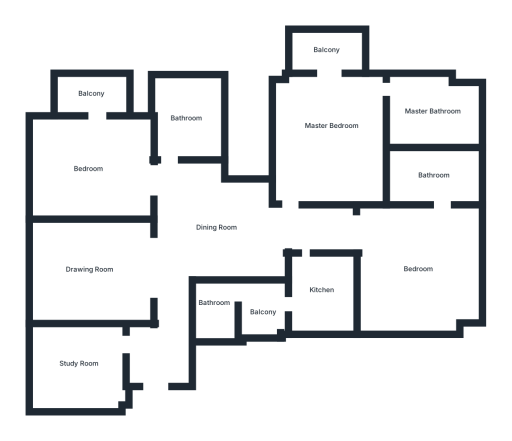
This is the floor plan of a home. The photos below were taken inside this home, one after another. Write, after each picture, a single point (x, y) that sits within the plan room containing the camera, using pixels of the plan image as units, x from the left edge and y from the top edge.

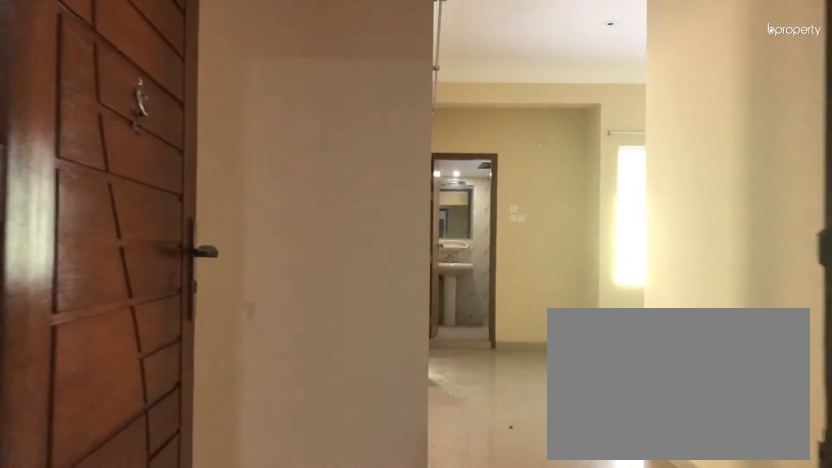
(165, 350)
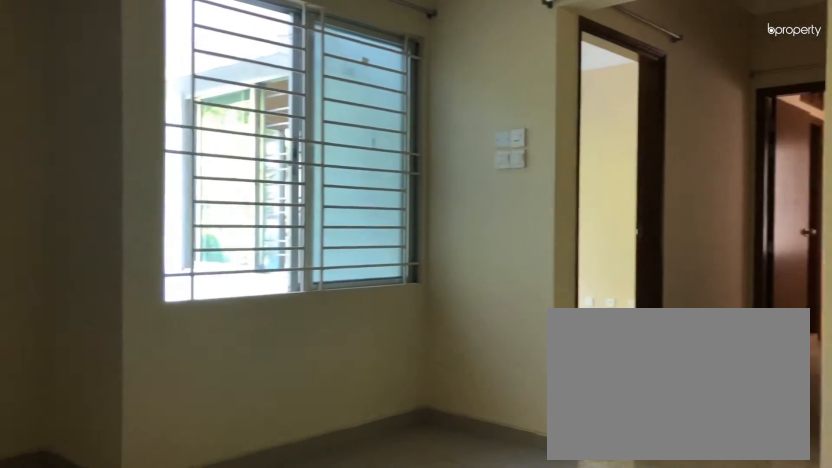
(91, 270)
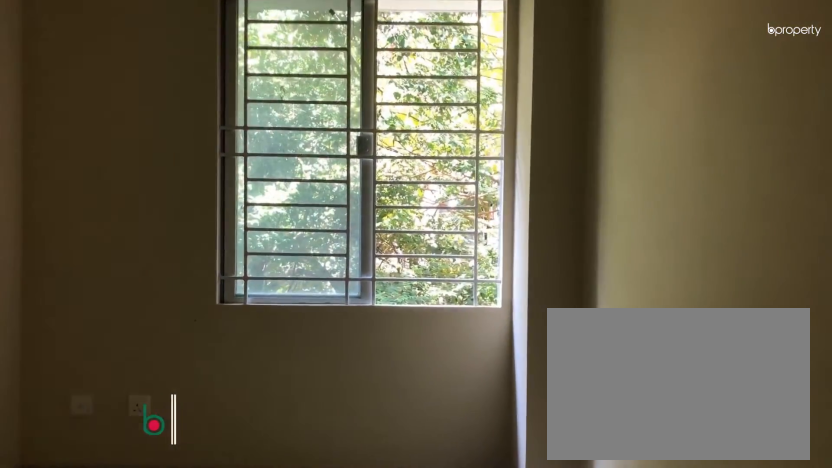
(78, 362)
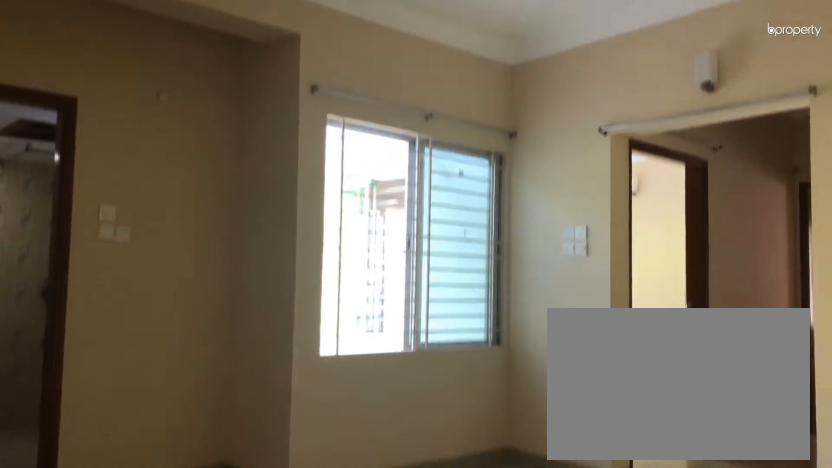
(216, 227)
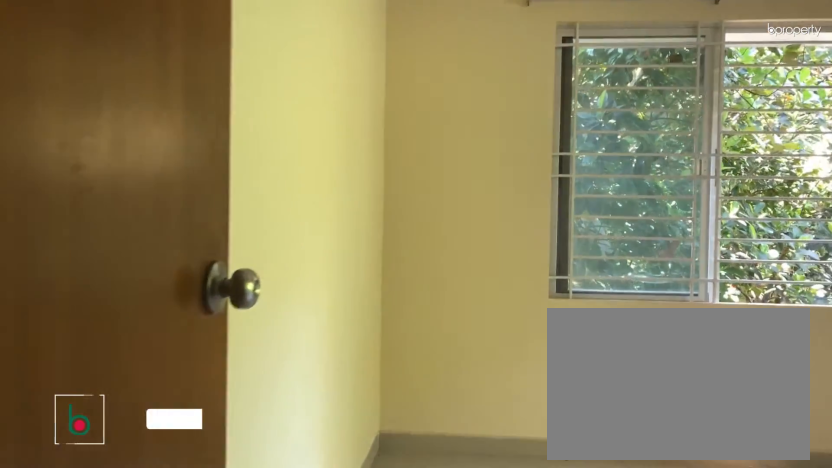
(88, 169)
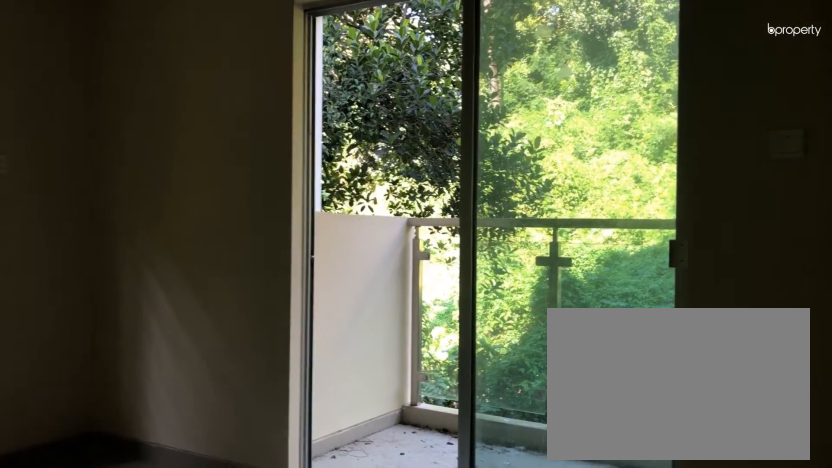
(88, 169)
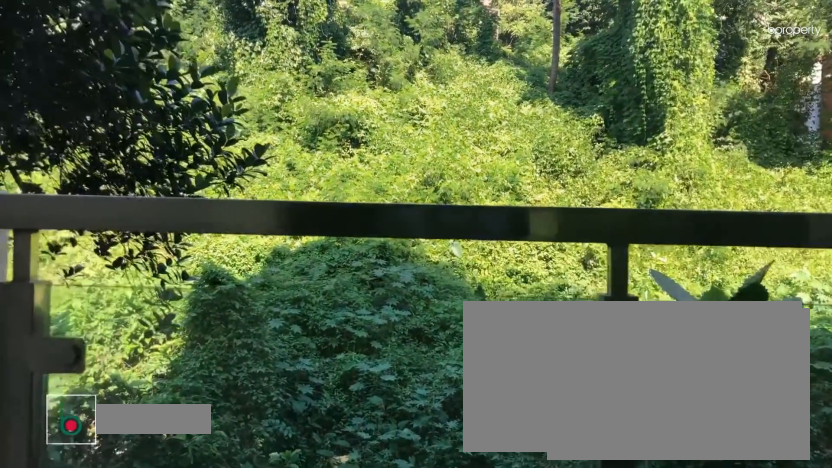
(91, 94)
